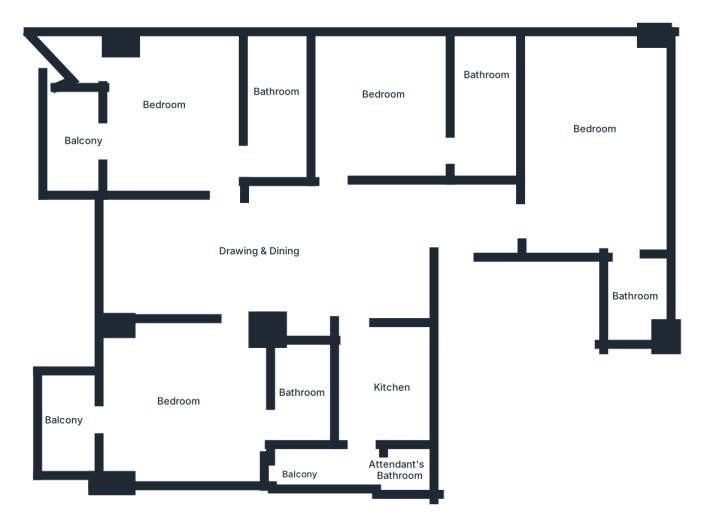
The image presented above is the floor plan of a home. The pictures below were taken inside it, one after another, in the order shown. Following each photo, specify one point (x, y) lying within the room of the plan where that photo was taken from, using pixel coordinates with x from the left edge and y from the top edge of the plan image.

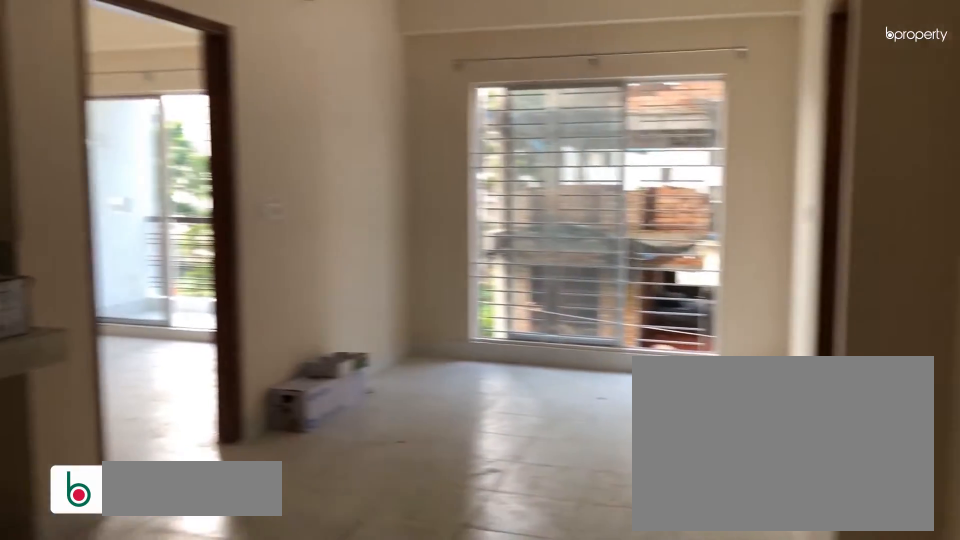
(401, 227)
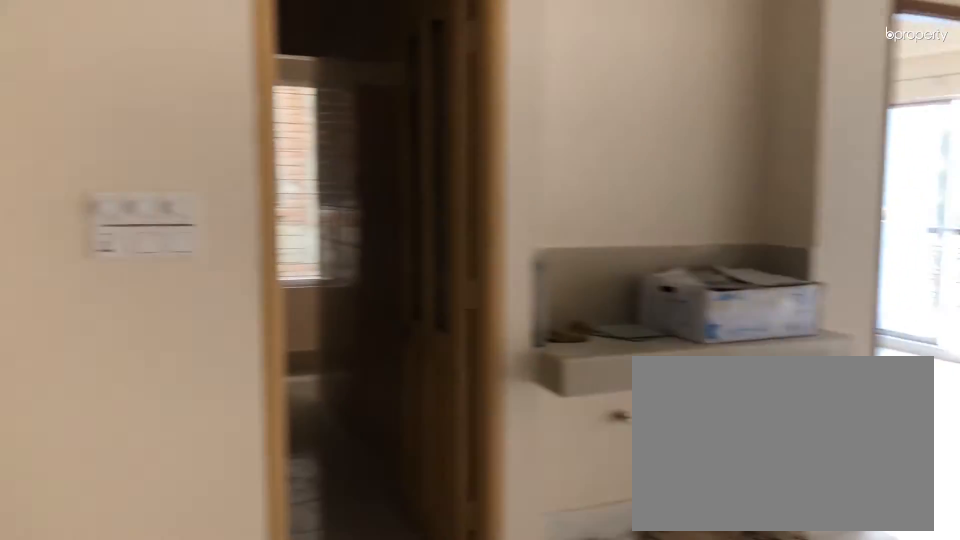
(273, 252)
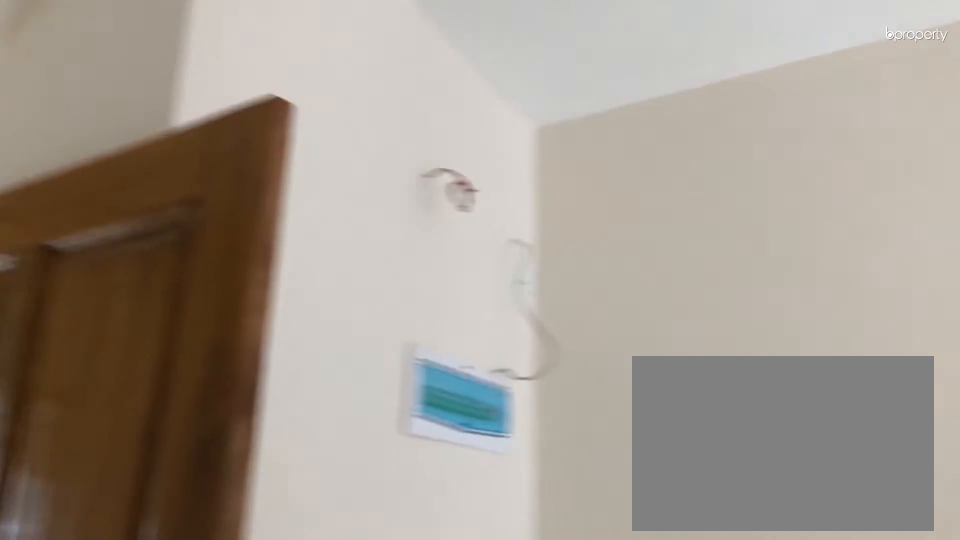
(273, 252)
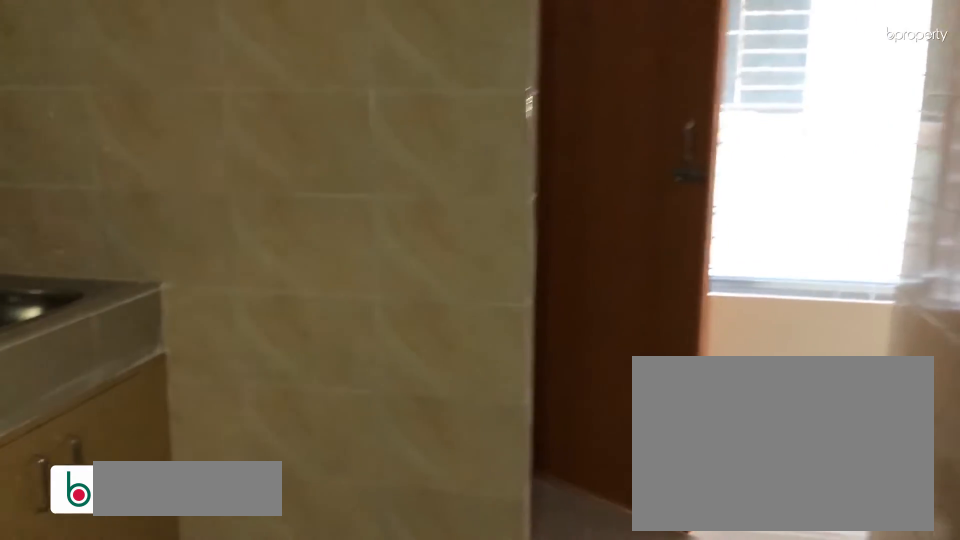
(383, 369)
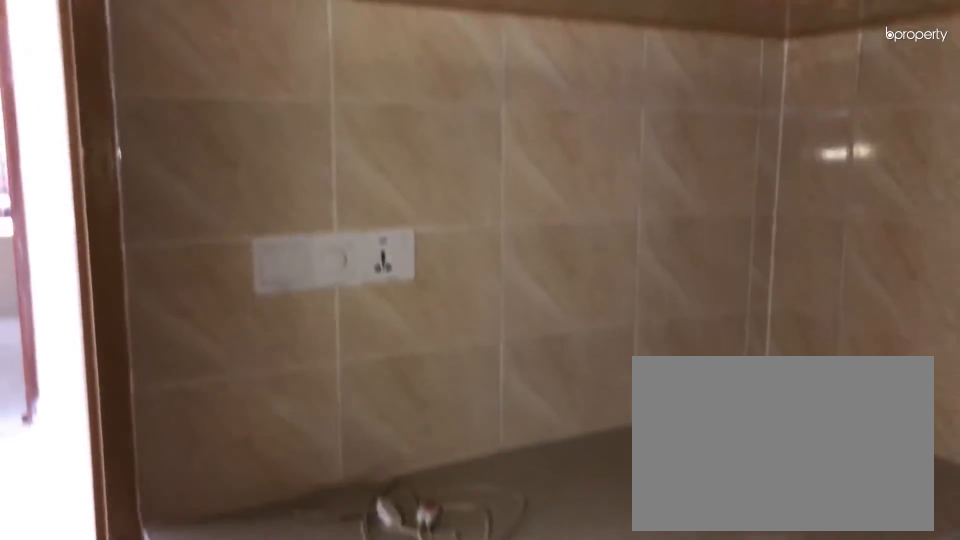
(383, 369)
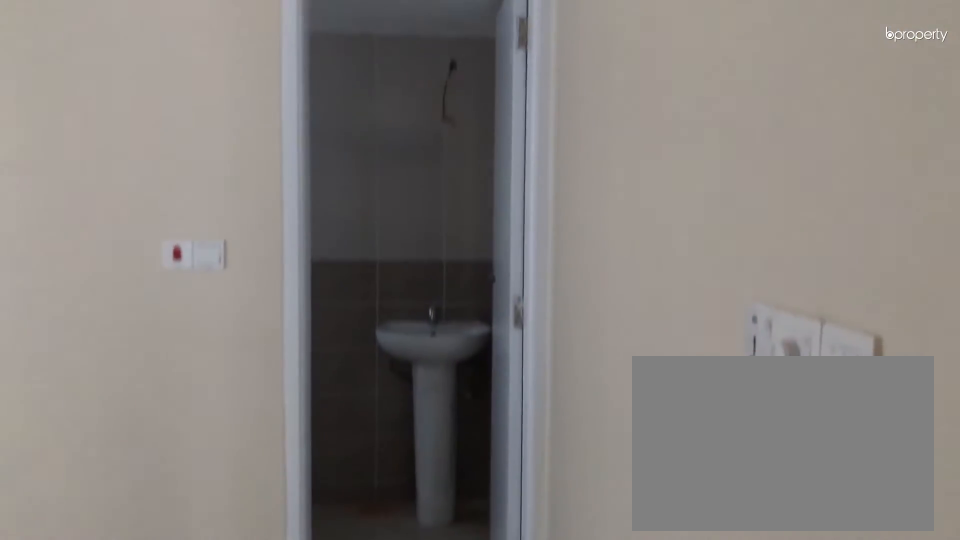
(397, 117)
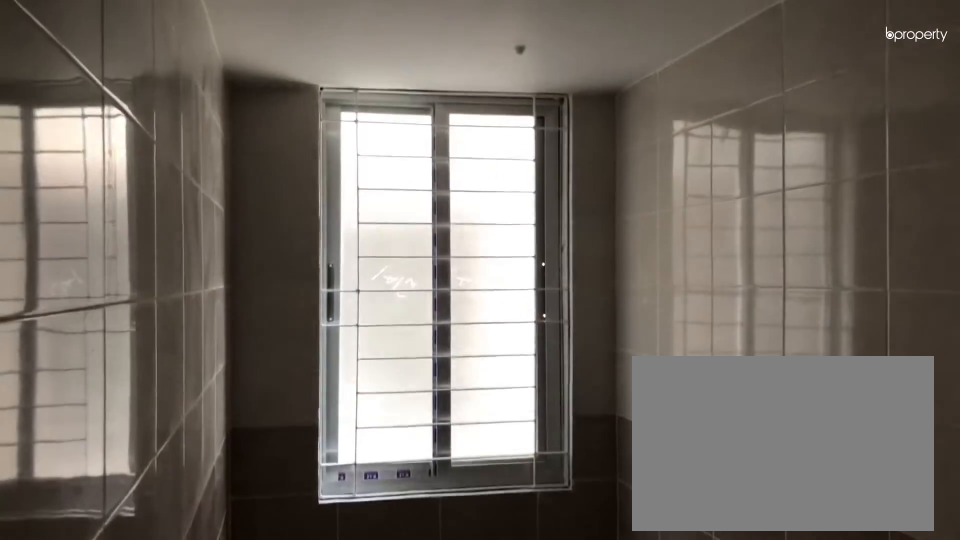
(490, 116)
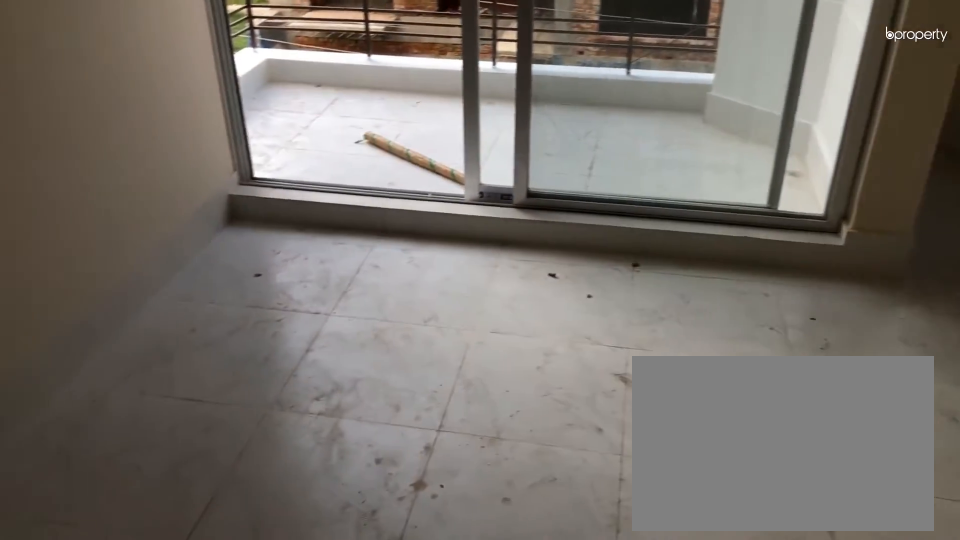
(170, 125)
